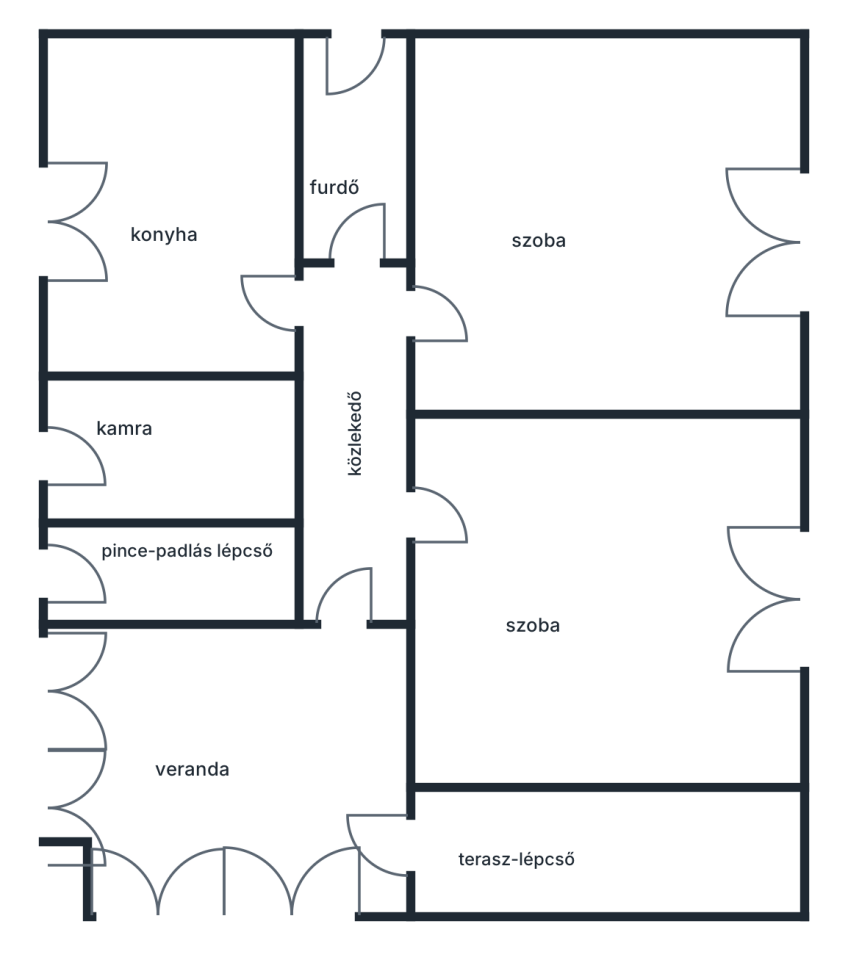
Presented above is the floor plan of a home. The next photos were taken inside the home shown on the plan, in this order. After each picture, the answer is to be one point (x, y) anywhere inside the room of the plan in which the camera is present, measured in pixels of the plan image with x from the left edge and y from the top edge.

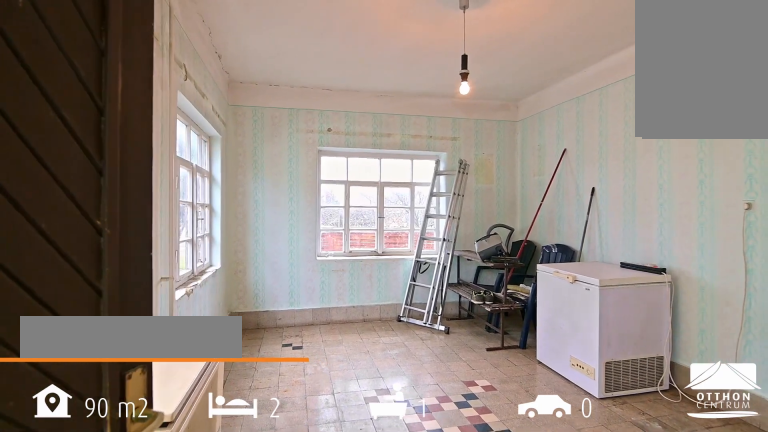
(292, 755)
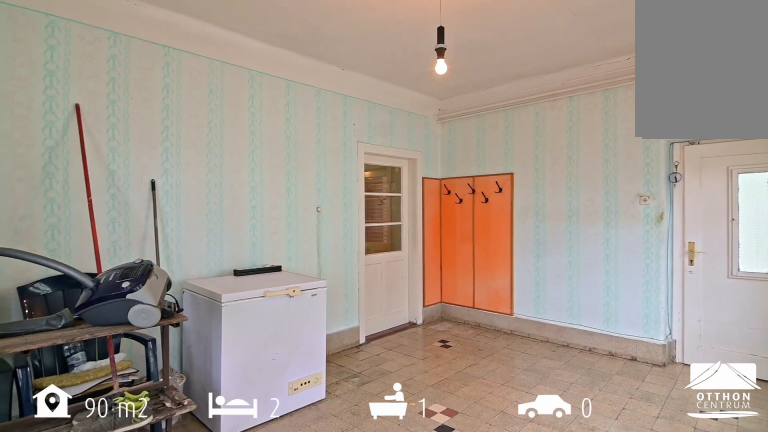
(292, 755)
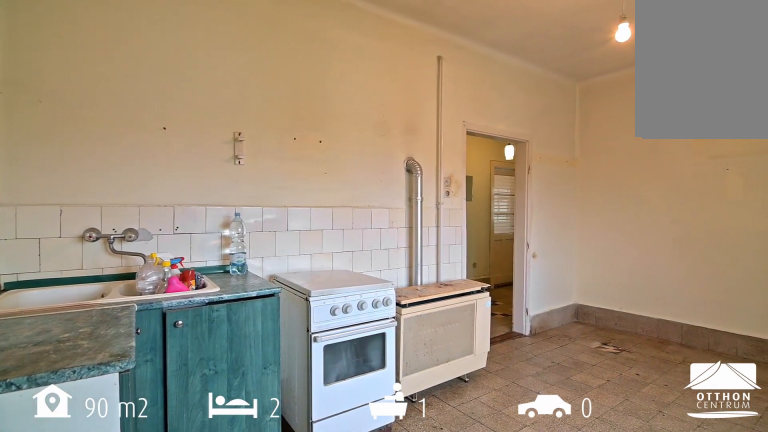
(195, 192)
